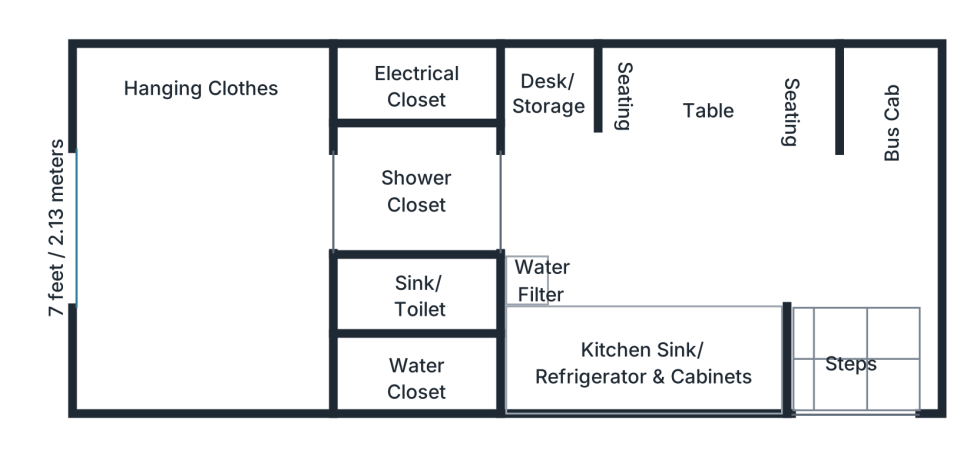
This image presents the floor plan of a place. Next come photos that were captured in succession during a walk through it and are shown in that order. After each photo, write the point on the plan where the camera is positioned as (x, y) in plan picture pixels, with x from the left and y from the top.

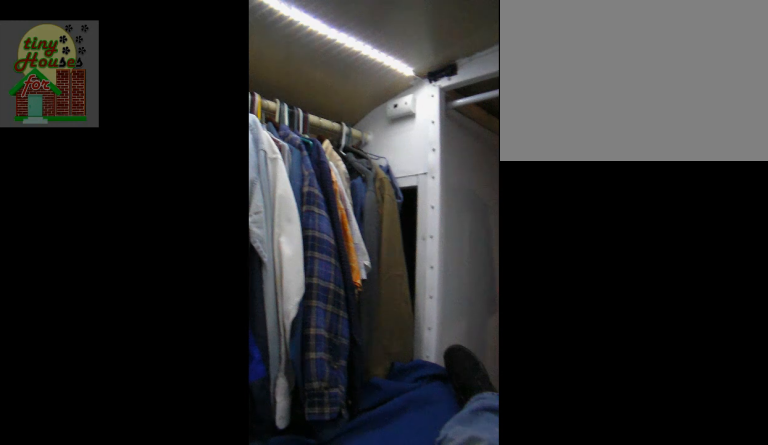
(171, 269)
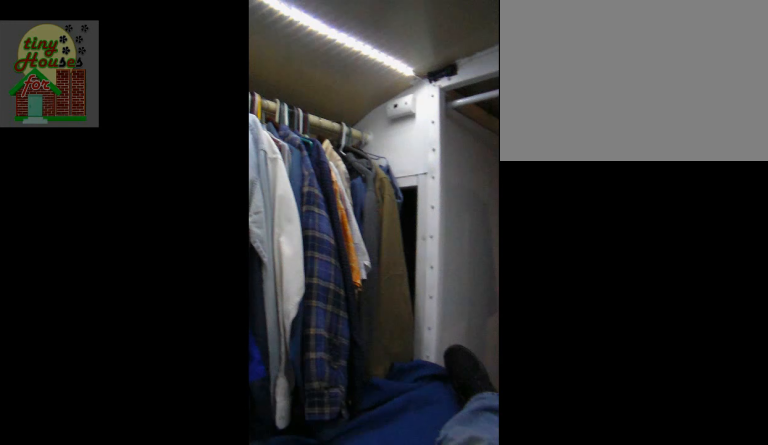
(171, 271)
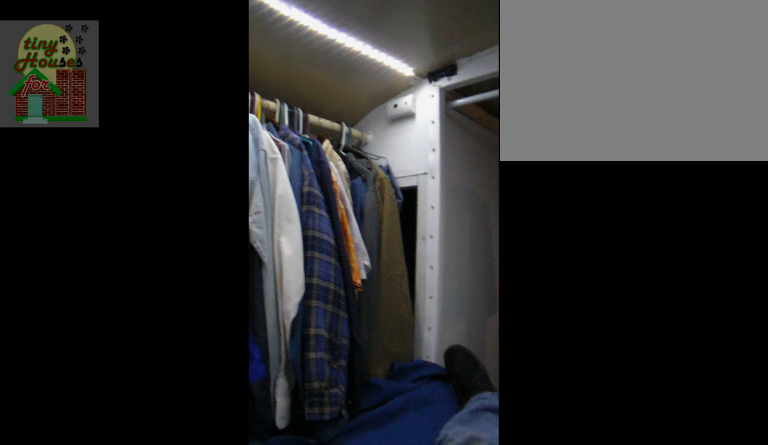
(171, 271)
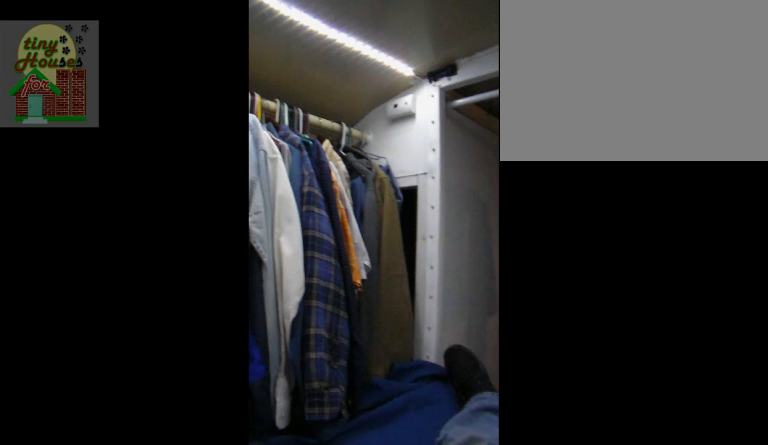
(171, 287)
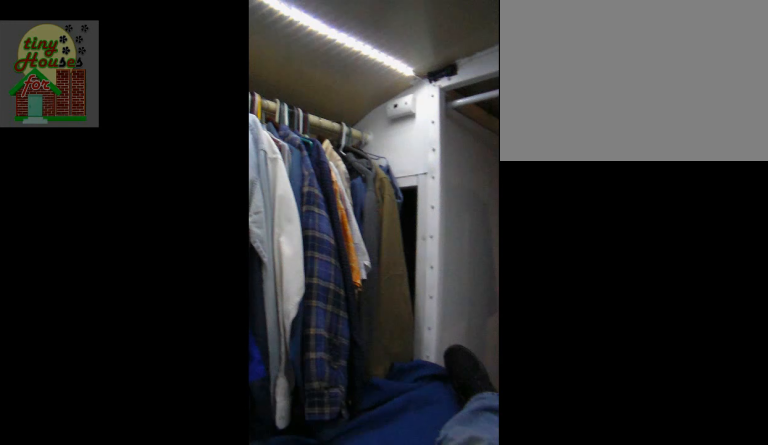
(170, 268)
